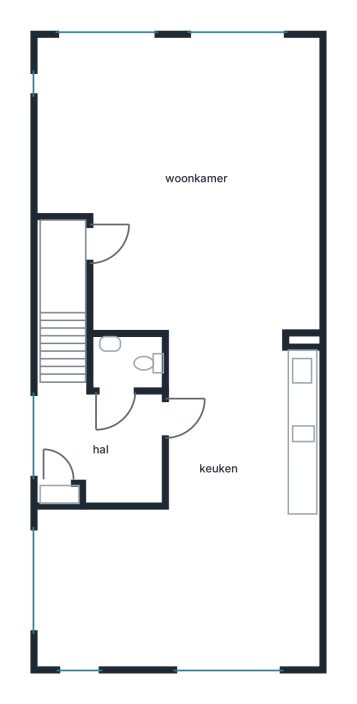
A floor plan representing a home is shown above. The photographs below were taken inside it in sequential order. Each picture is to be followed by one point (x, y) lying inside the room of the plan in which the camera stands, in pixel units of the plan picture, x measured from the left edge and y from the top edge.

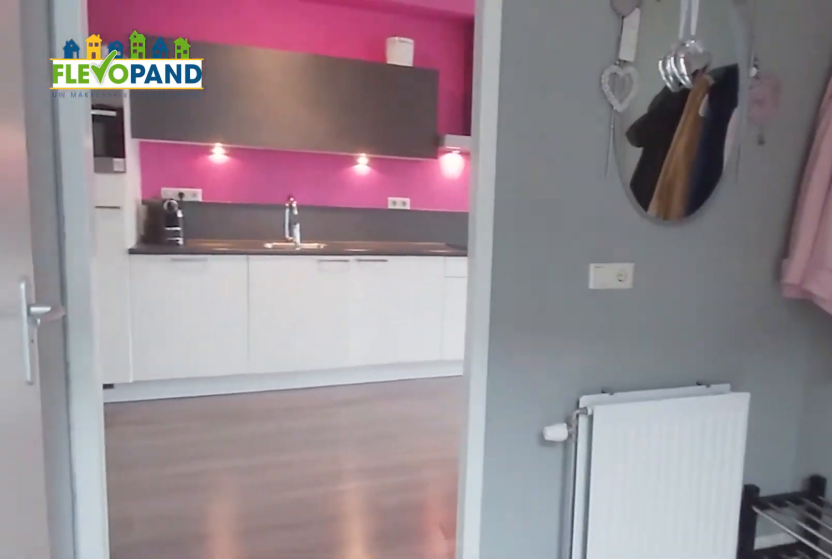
(103, 443)
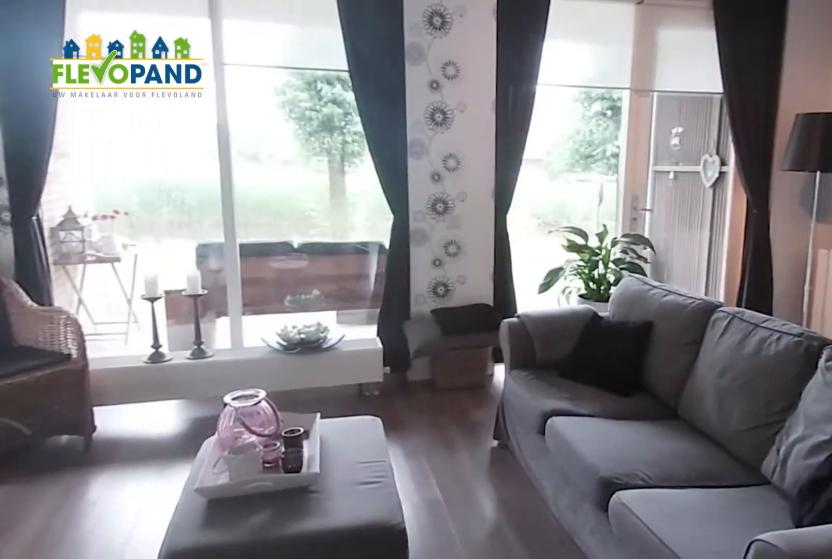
(189, 182)
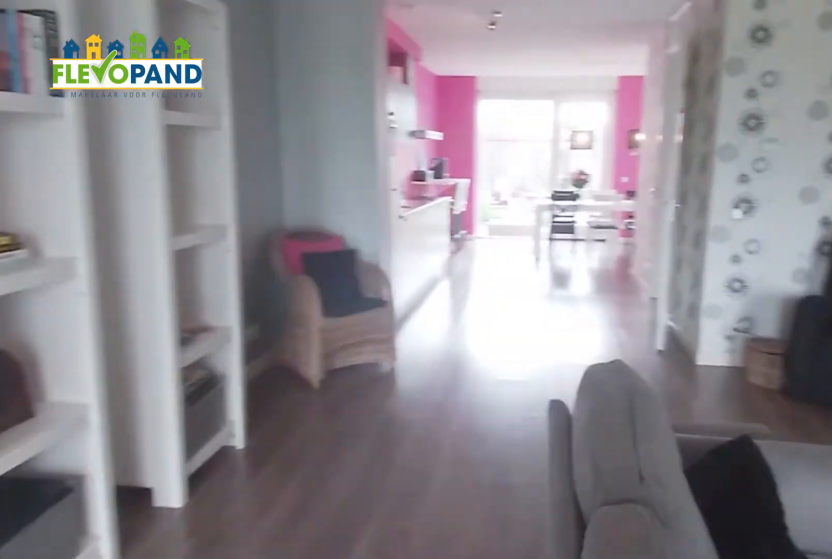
(189, 182)
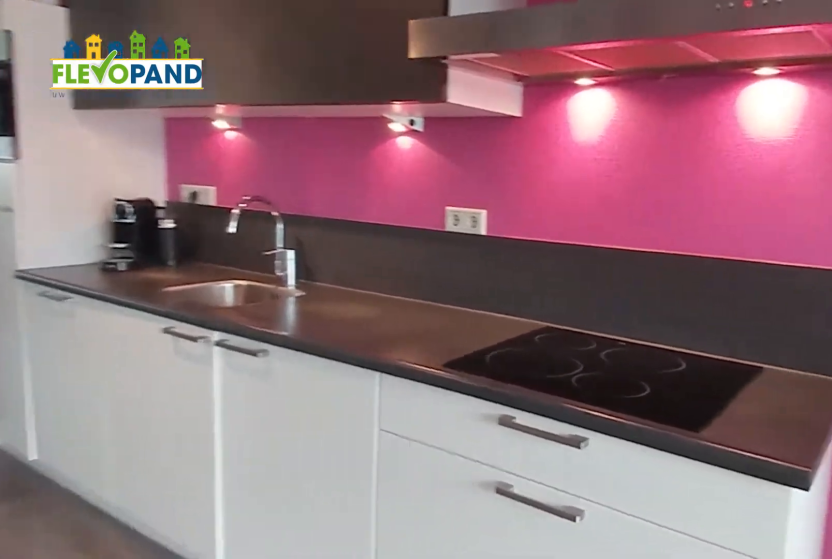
(110, 589)
